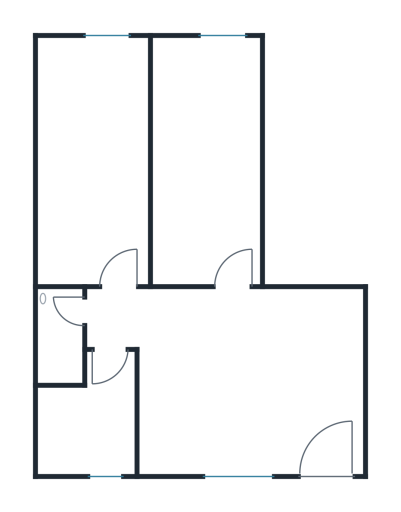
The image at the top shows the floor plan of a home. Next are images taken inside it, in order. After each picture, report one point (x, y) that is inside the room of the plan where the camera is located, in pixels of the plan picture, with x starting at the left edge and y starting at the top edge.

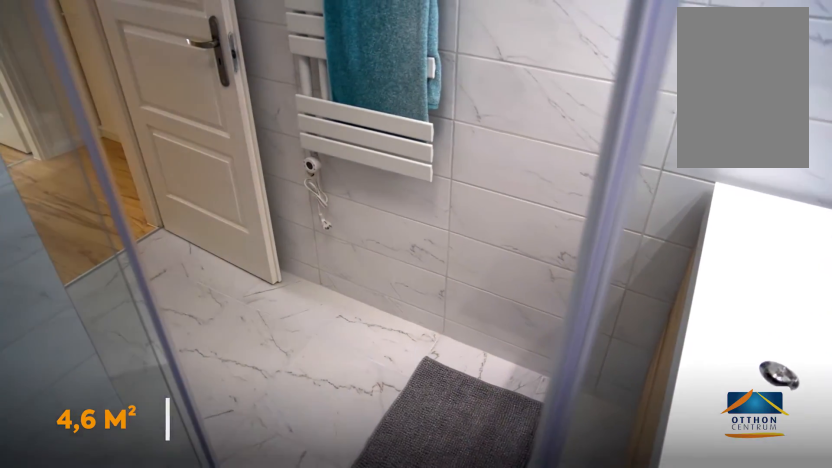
(90, 427)
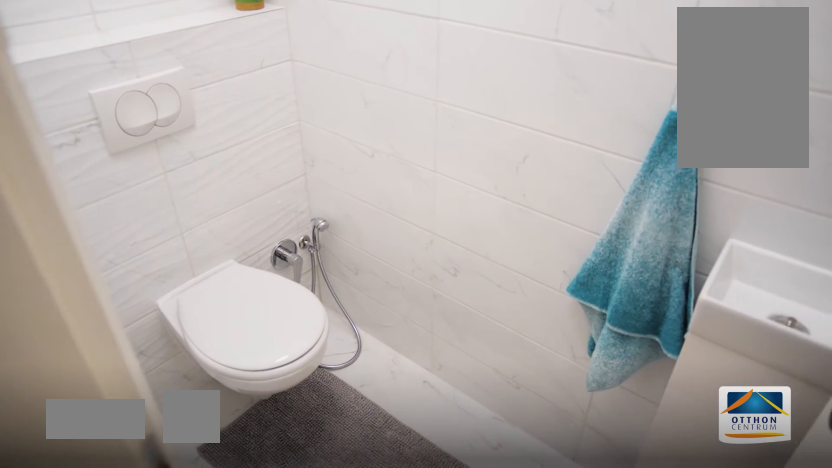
(62, 338)
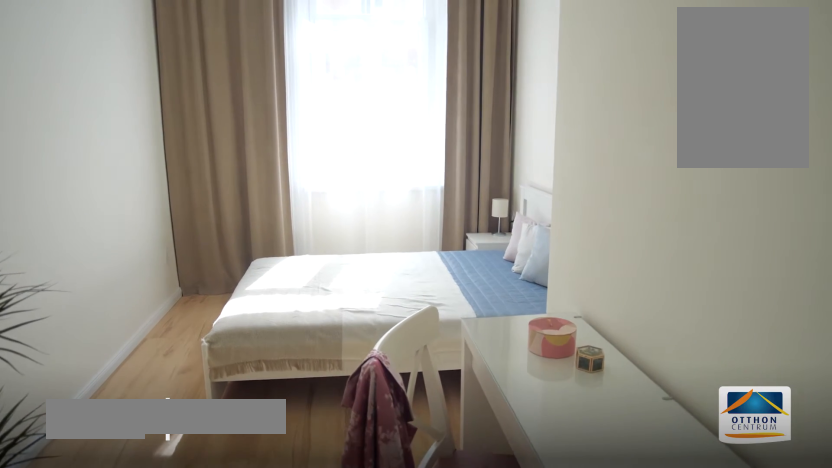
(93, 169)
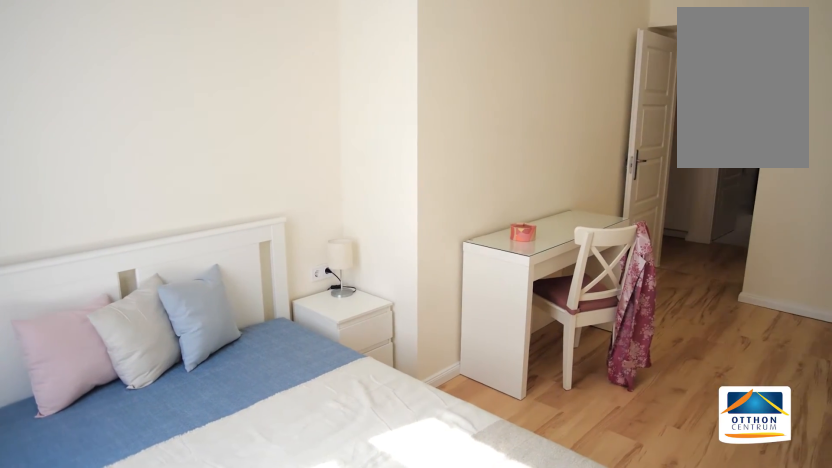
(93, 169)
